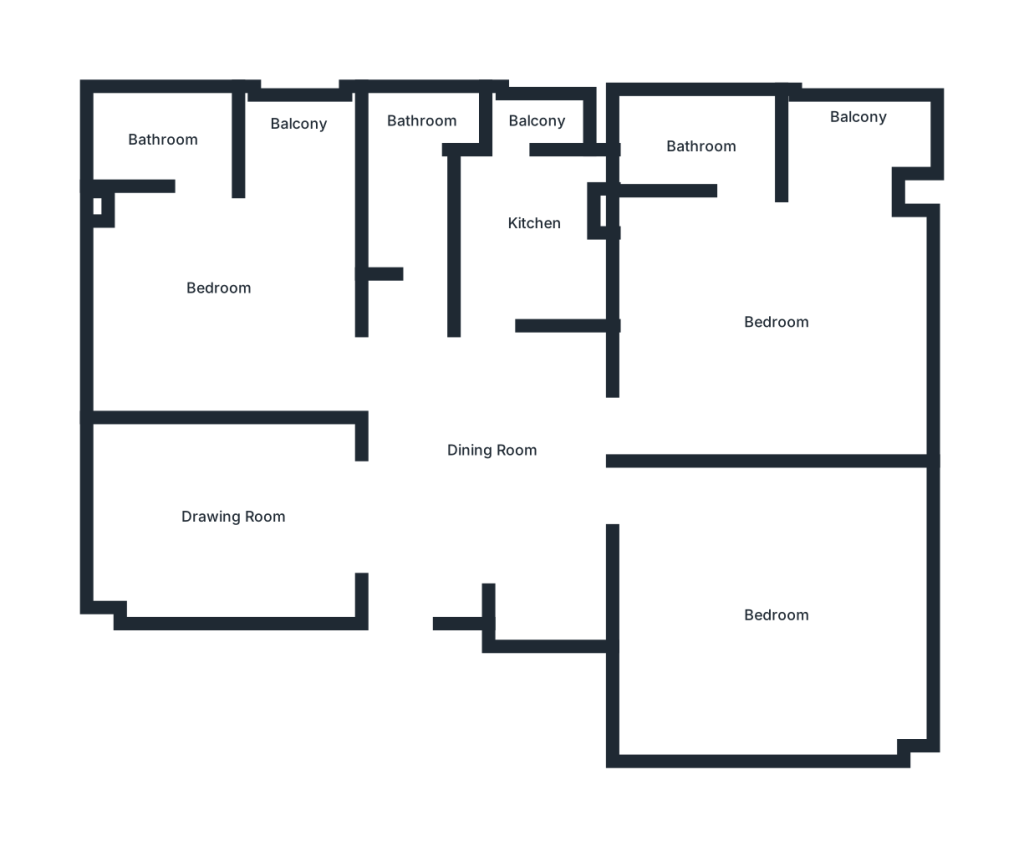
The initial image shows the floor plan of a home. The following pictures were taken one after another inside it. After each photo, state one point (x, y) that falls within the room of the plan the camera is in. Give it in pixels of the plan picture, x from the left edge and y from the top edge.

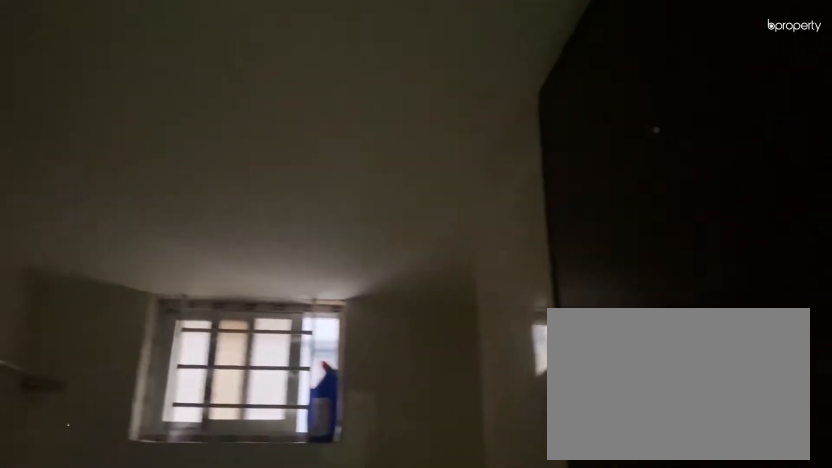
(420, 178)
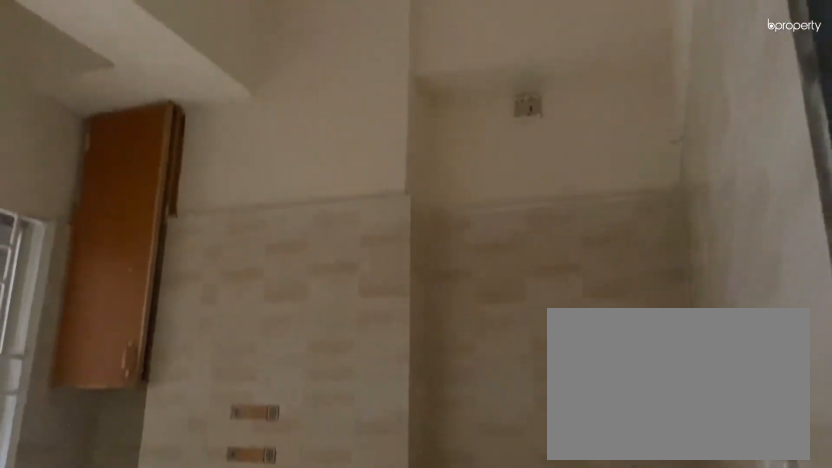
(523, 230)
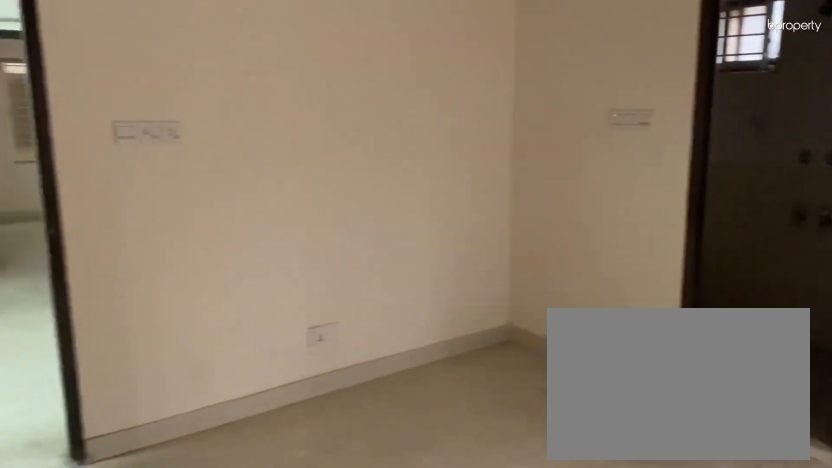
(763, 270)
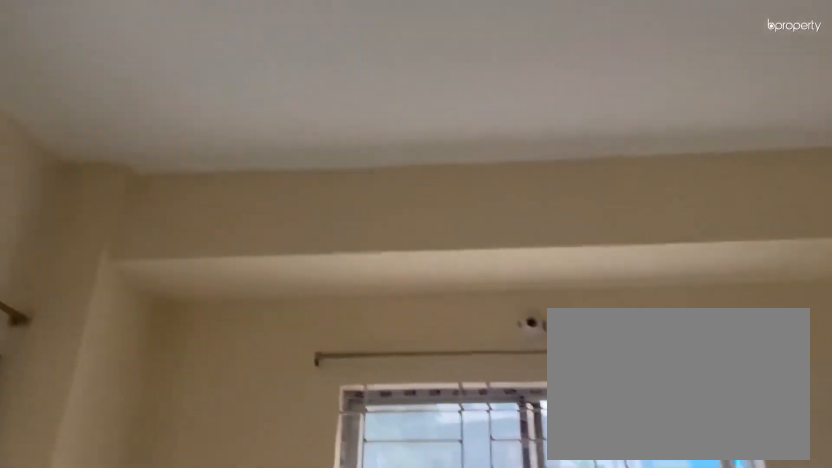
(763, 270)
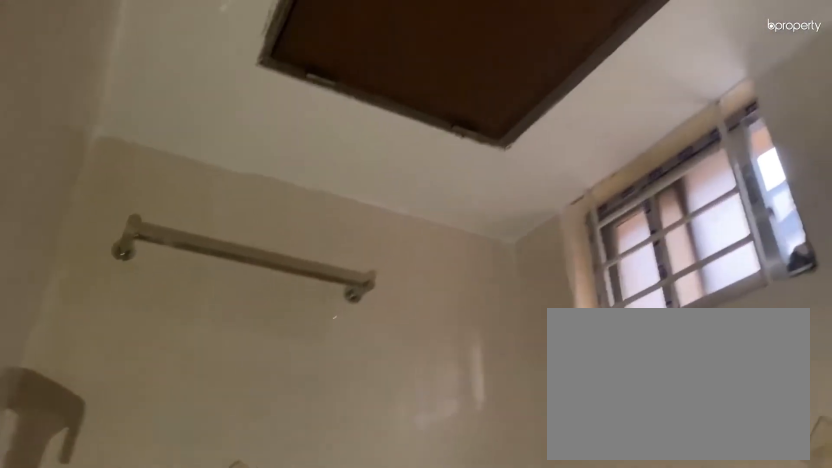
(703, 140)
